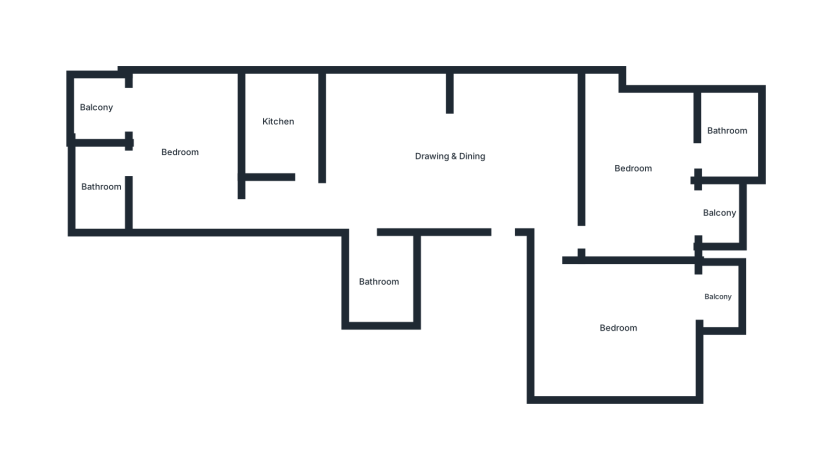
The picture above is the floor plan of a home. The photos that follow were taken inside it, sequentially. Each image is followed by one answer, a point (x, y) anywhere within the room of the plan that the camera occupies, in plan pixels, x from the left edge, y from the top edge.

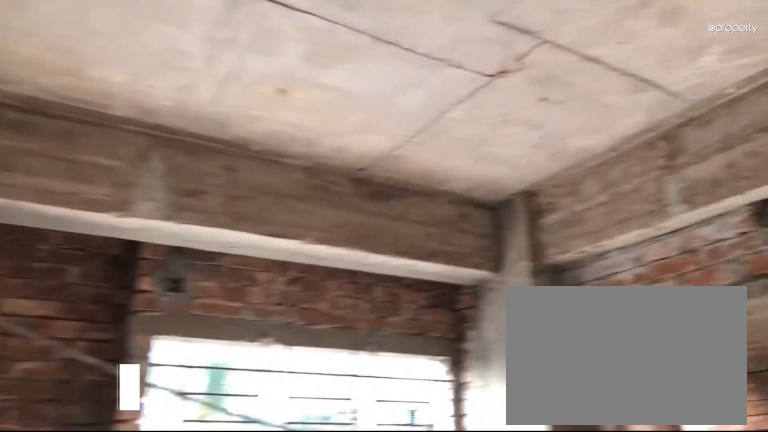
(631, 164)
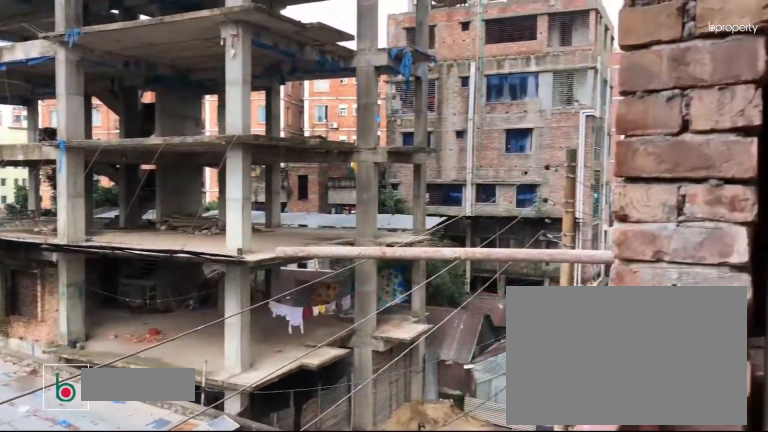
(720, 211)
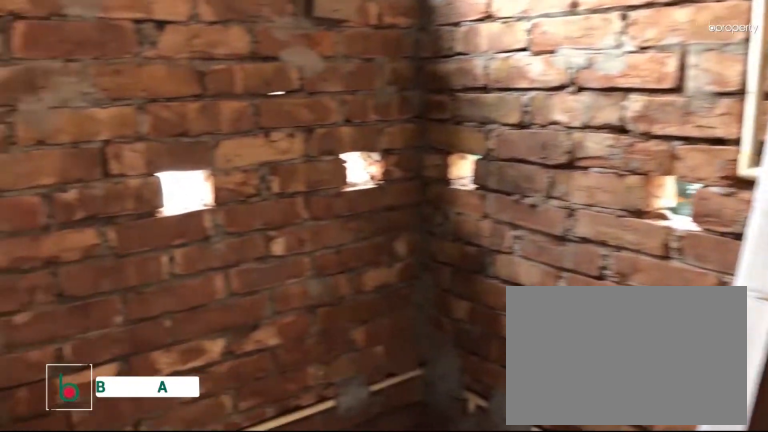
(725, 128)
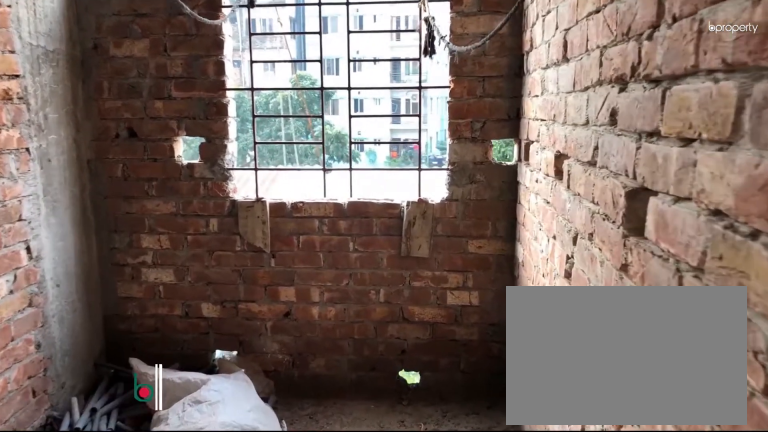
(280, 123)
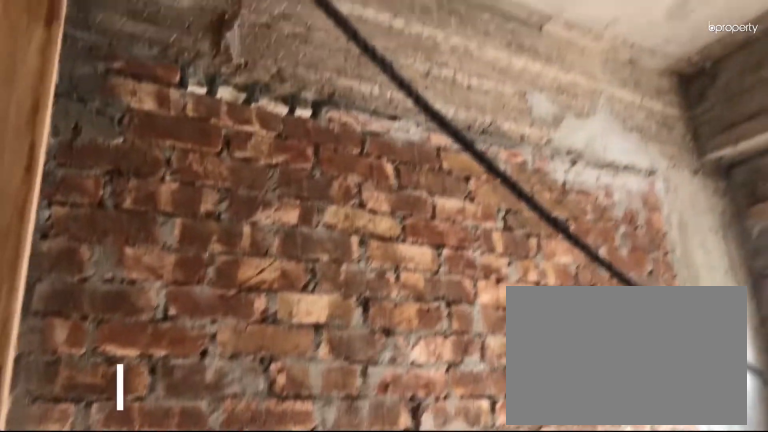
(279, 120)
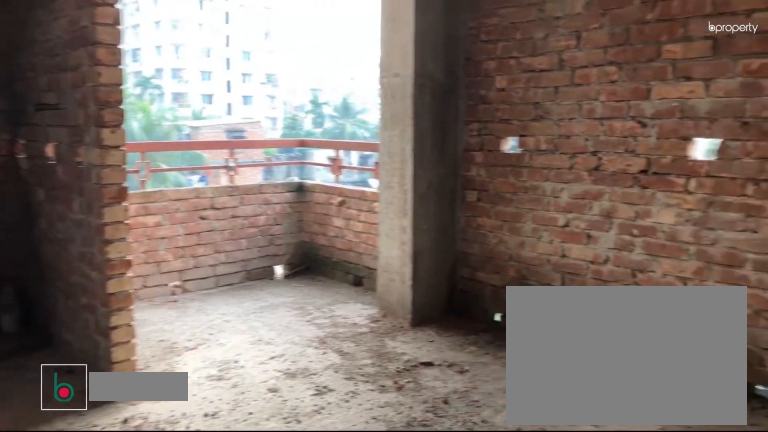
(176, 155)
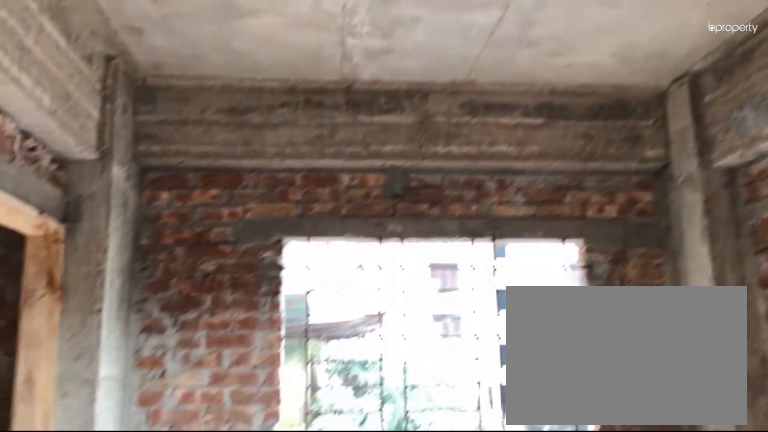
(175, 155)
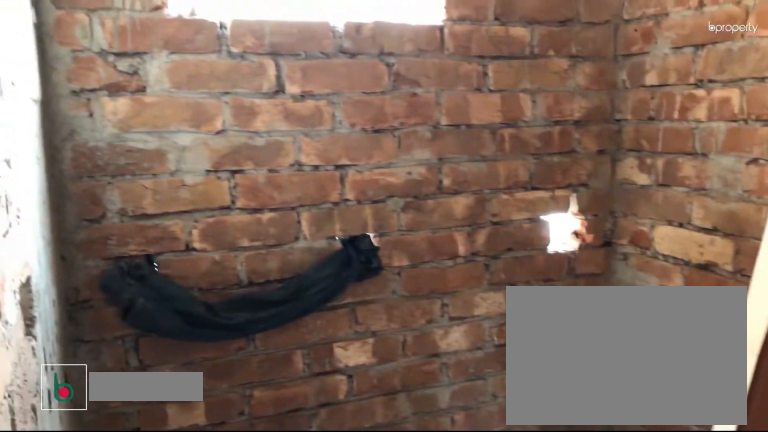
(97, 189)
